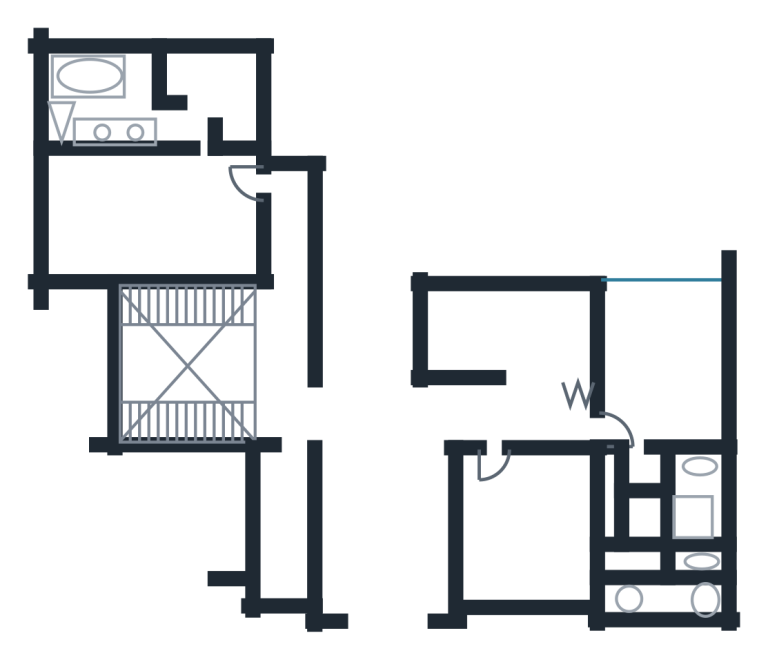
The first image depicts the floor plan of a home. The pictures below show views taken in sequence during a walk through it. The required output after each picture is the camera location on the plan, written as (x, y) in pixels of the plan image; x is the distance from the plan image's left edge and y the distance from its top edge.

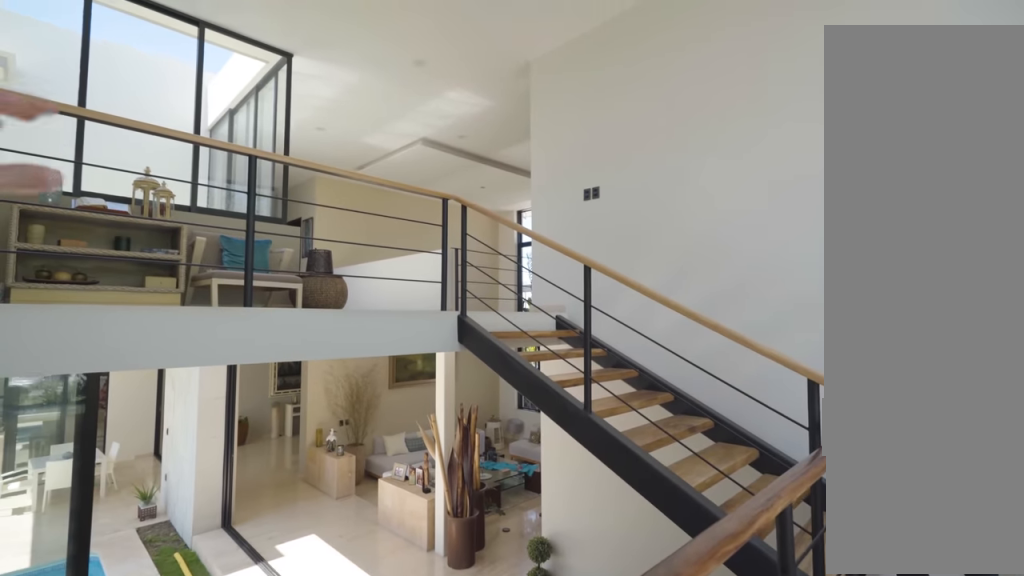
(151, 301)
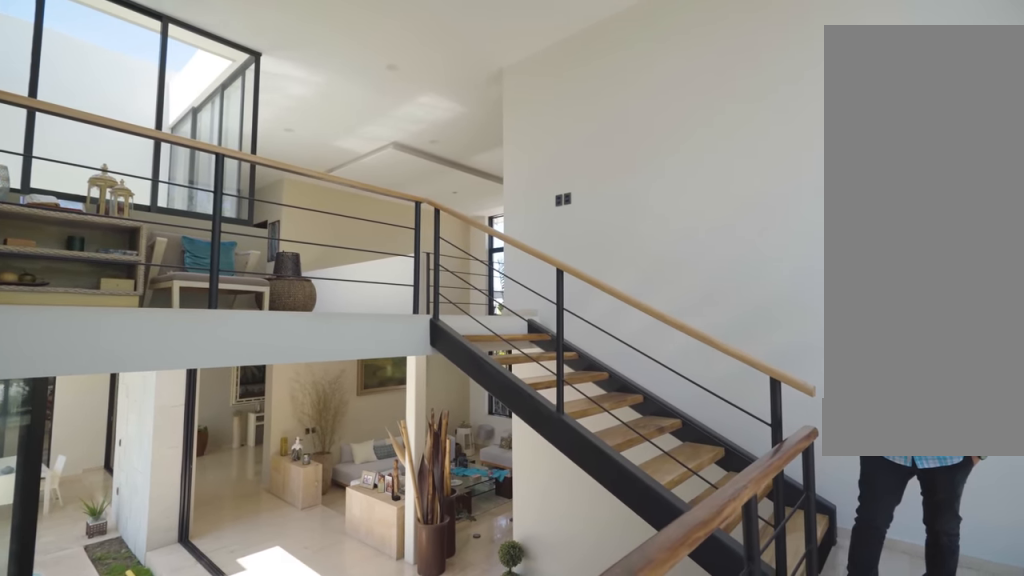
(151, 301)
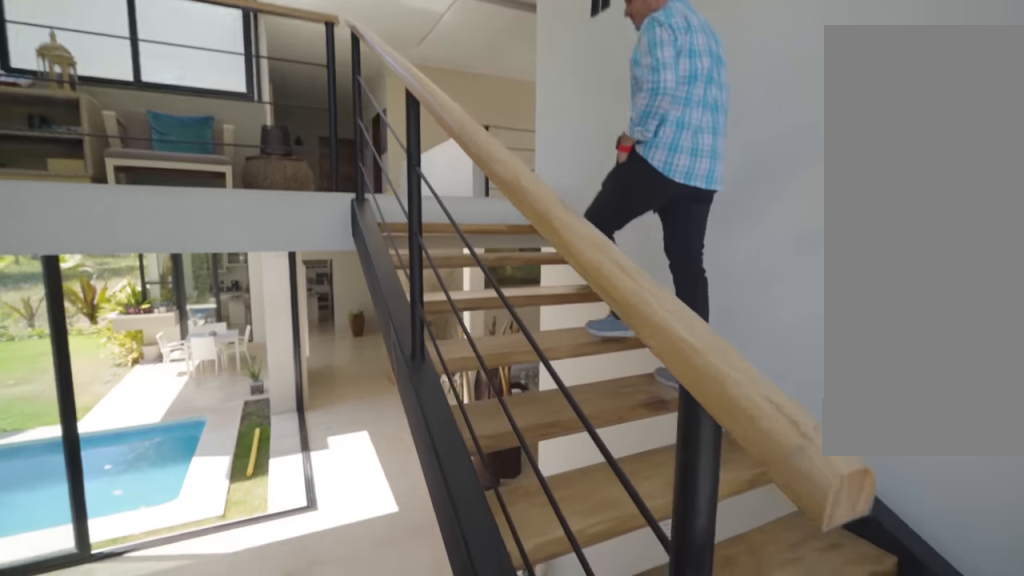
(138, 344)
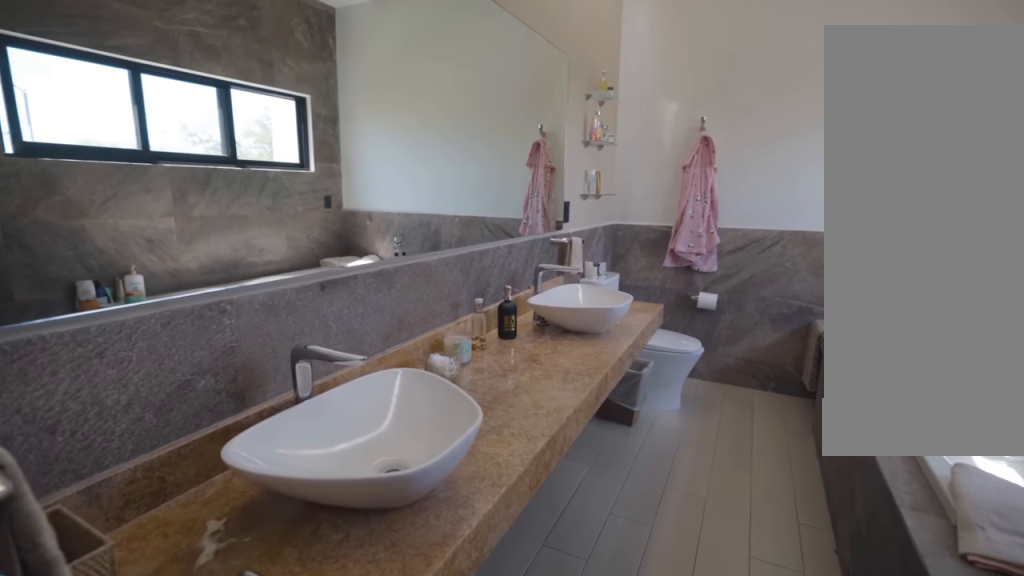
(140, 104)
